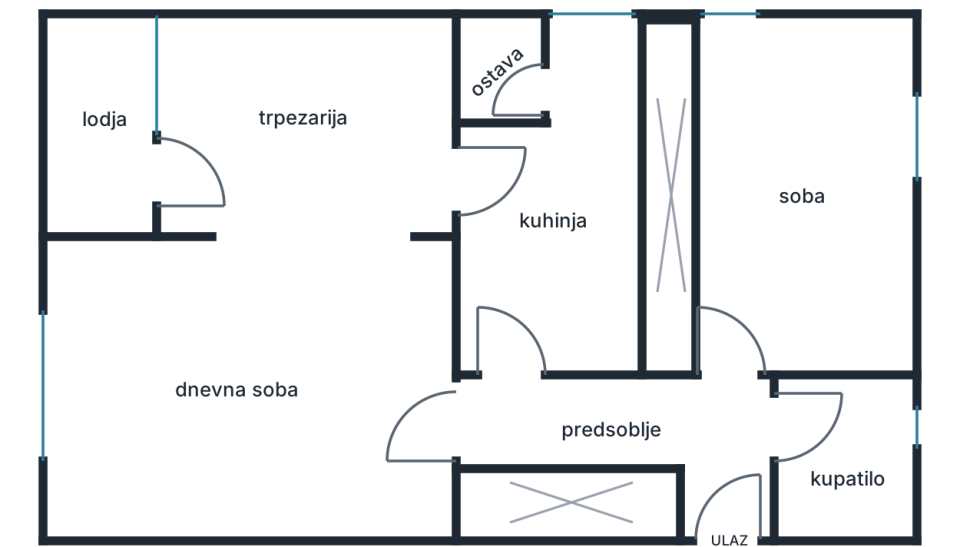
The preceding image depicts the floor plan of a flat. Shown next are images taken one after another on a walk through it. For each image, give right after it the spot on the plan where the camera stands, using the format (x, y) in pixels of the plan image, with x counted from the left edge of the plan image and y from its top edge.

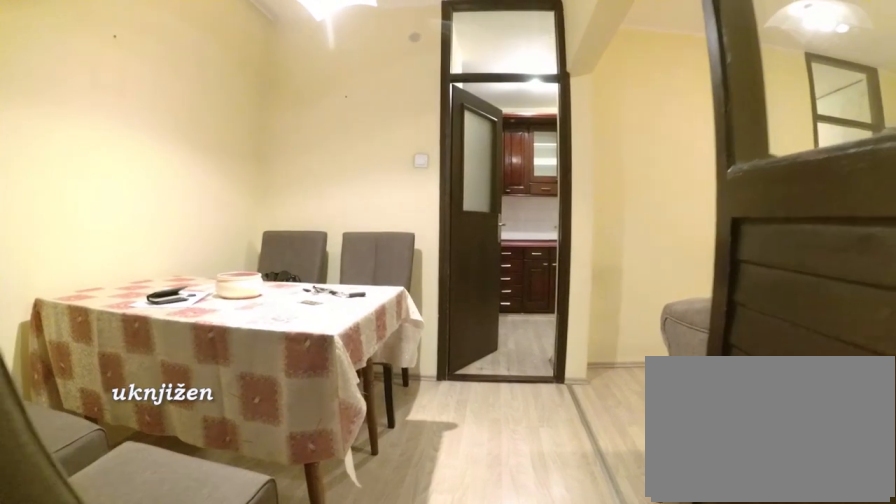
(166, 176)
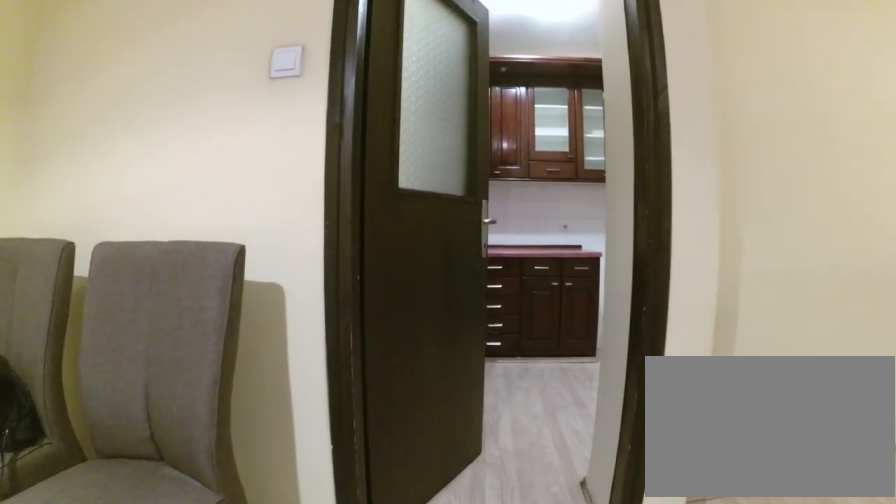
(339, 176)
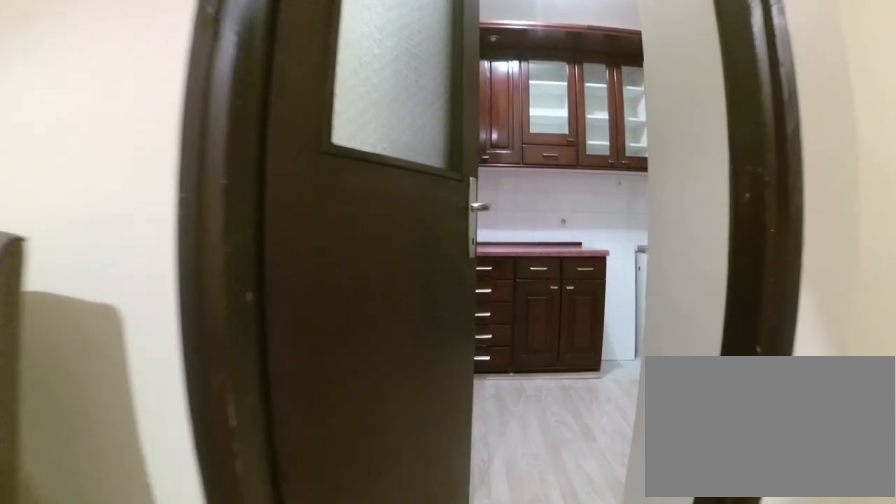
(395, 176)
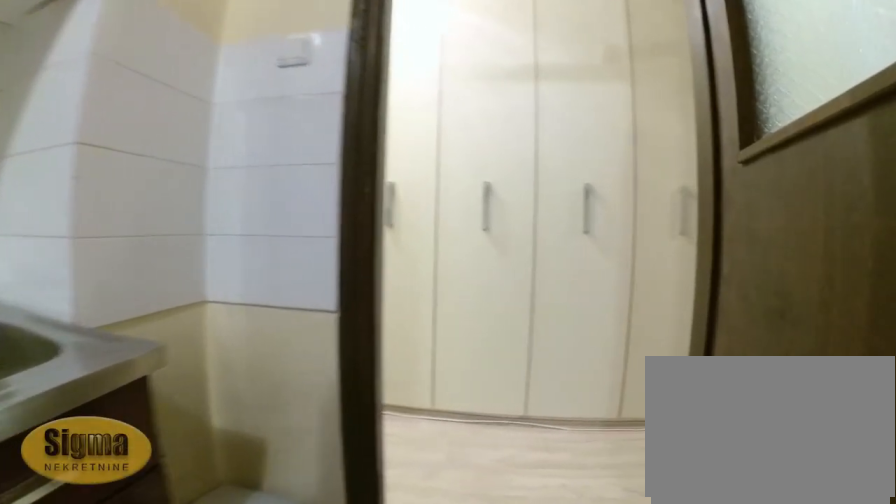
(546, 278)
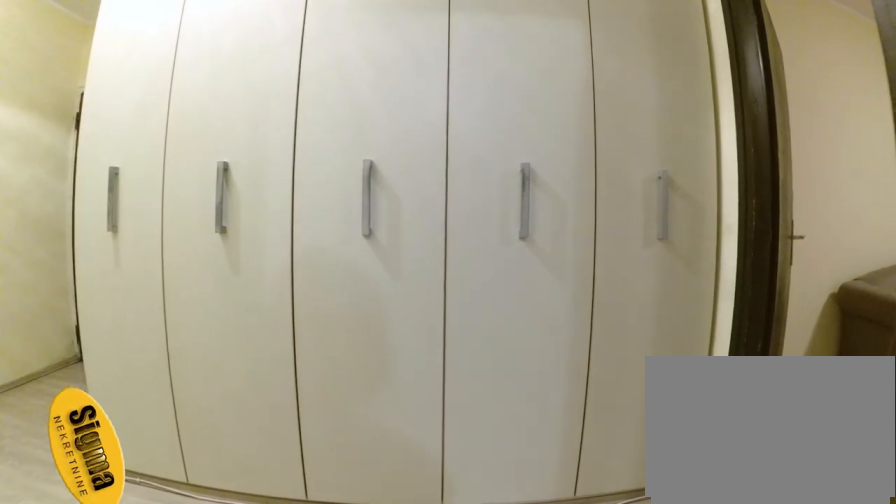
(516, 330)
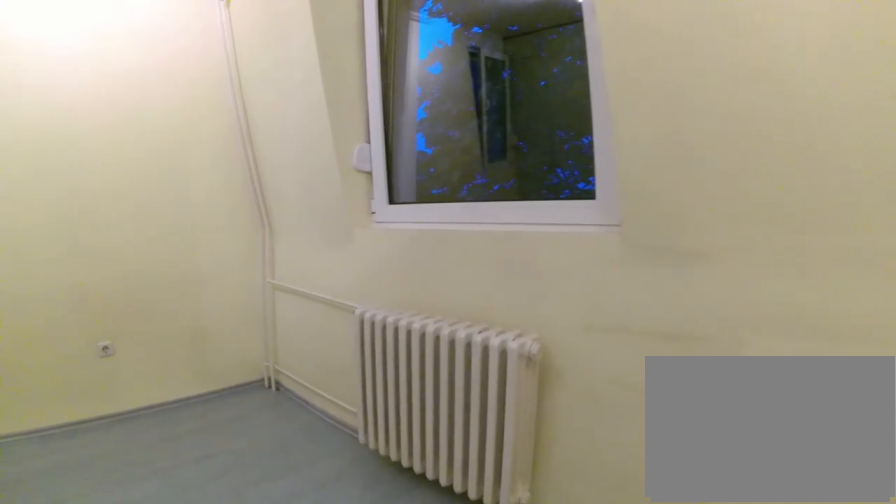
(848, 352)
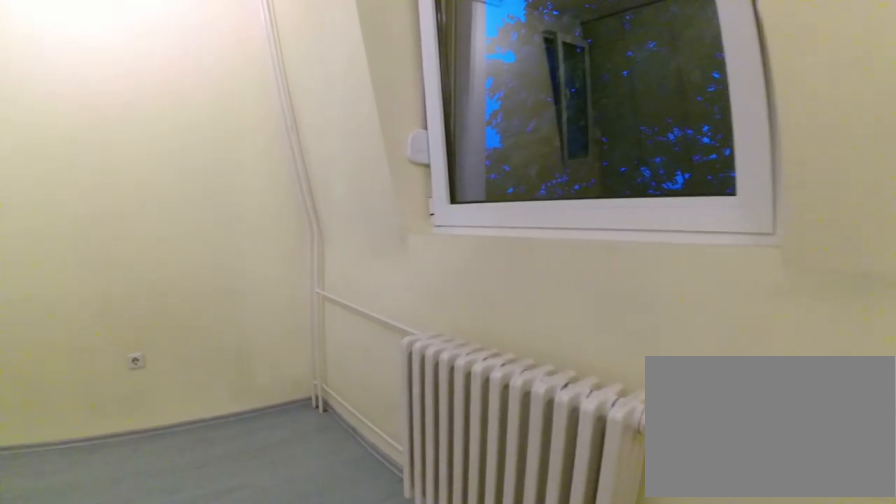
(858, 338)
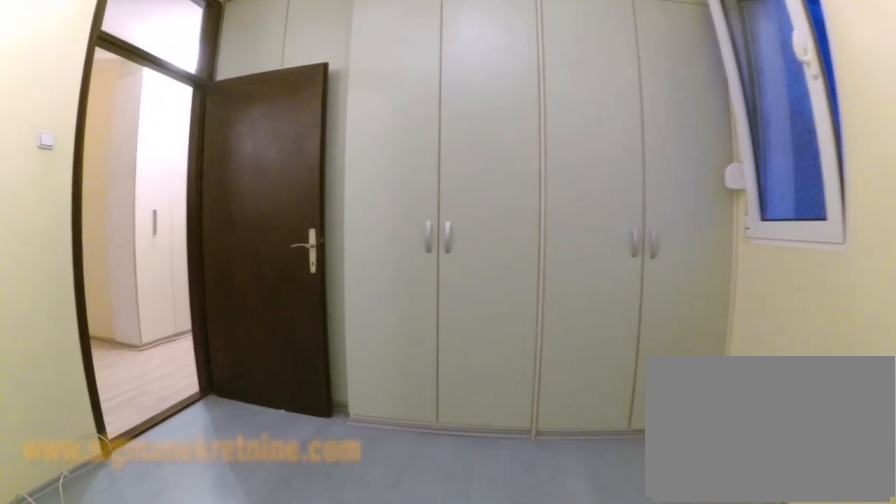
(860, 283)
